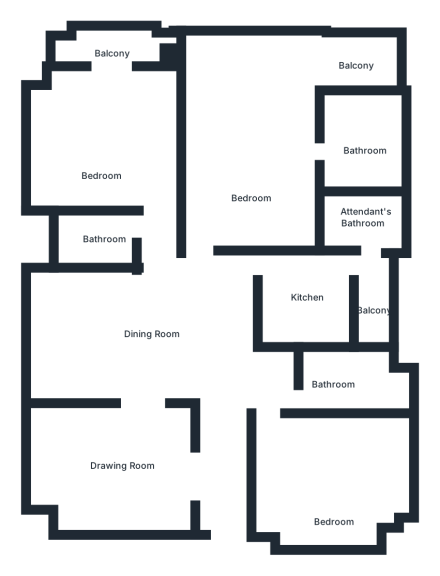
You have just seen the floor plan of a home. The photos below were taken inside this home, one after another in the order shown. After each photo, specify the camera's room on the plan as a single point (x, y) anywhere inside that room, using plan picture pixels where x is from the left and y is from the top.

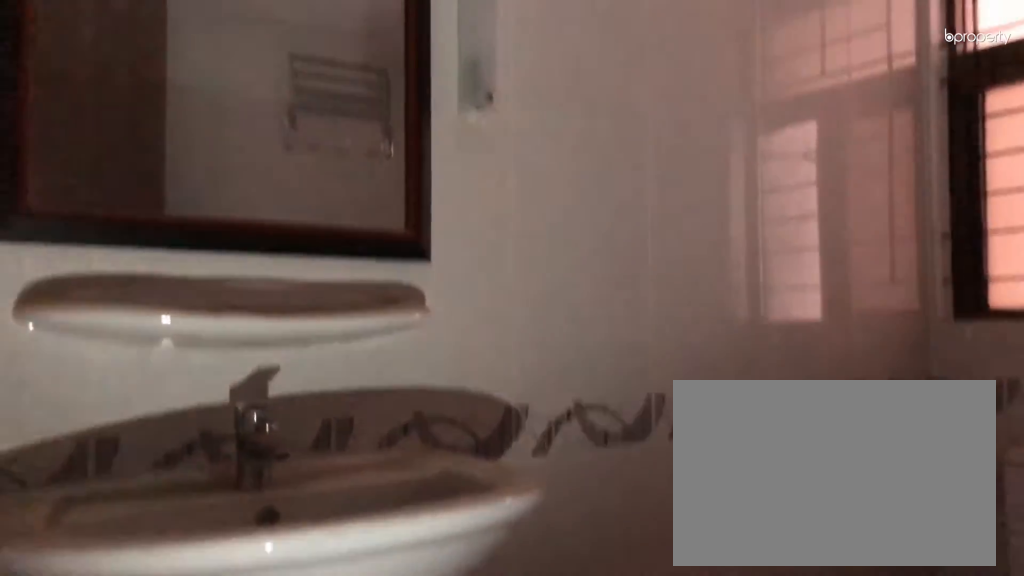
(338, 380)
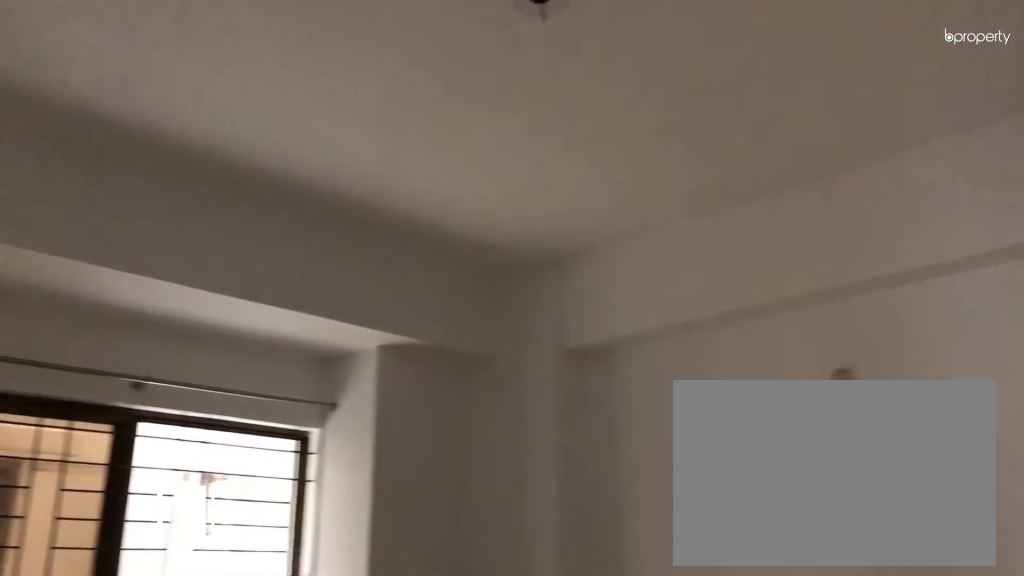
(334, 482)
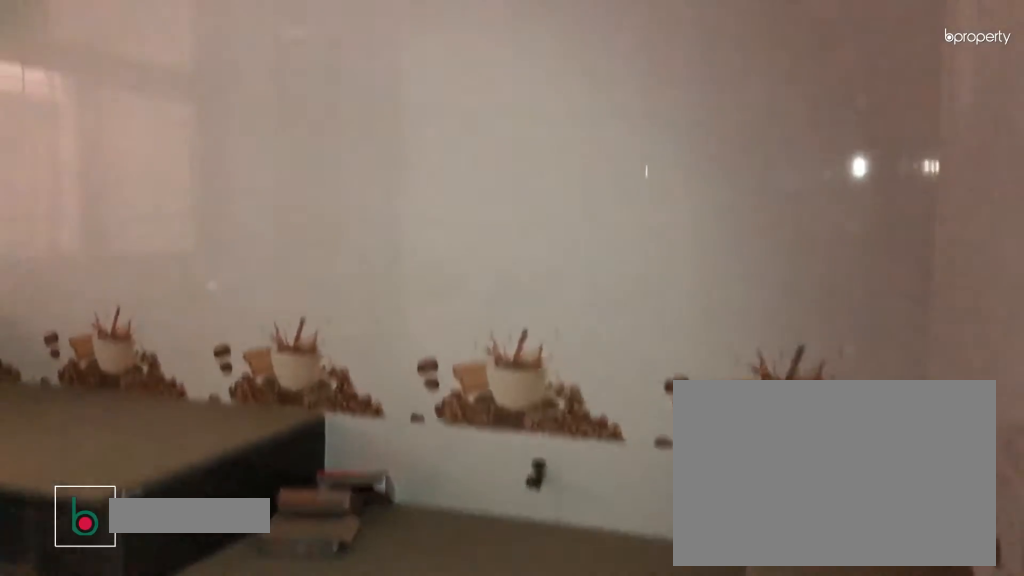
(306, 300)
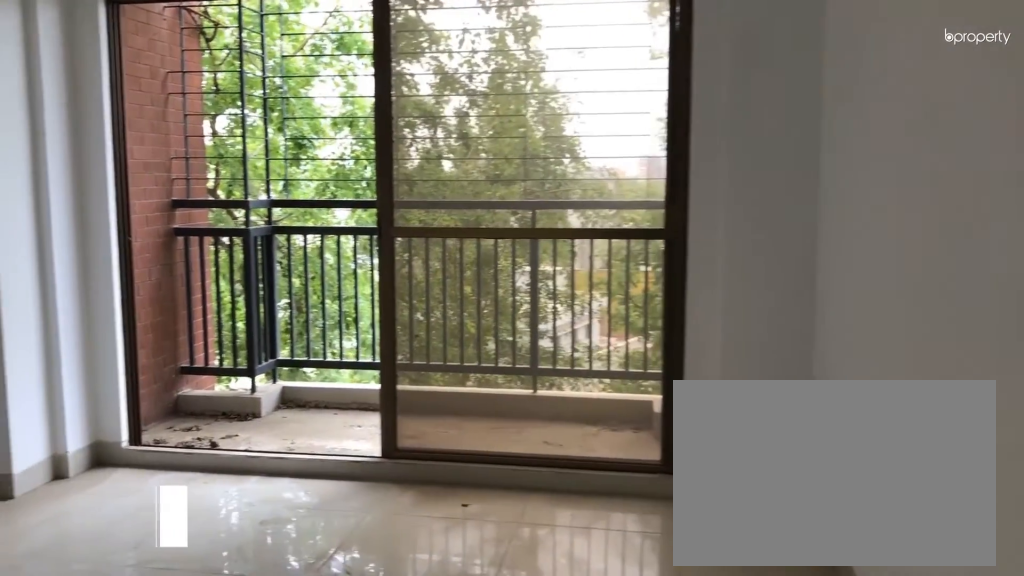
(101, 168)
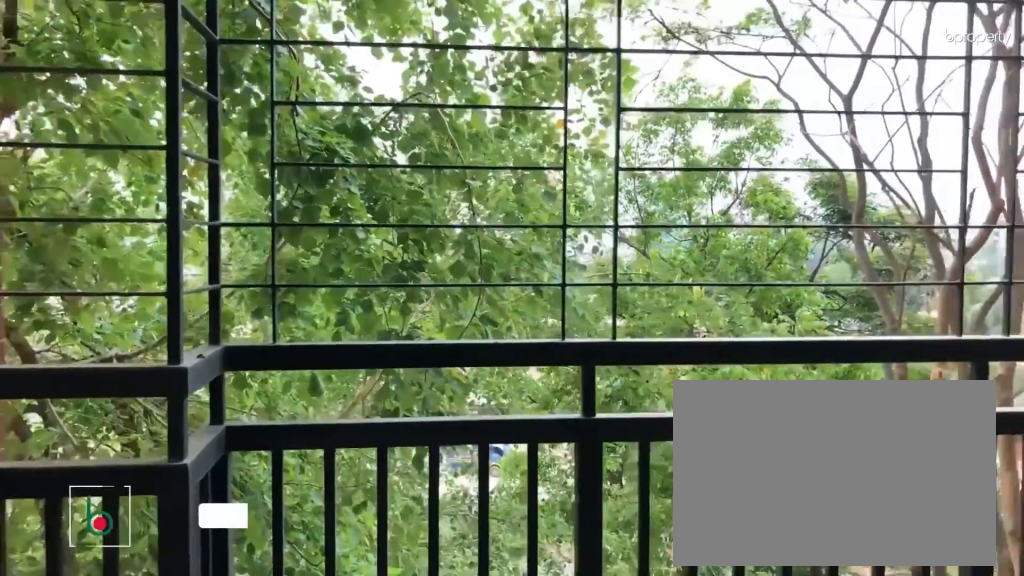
(113, 45)
